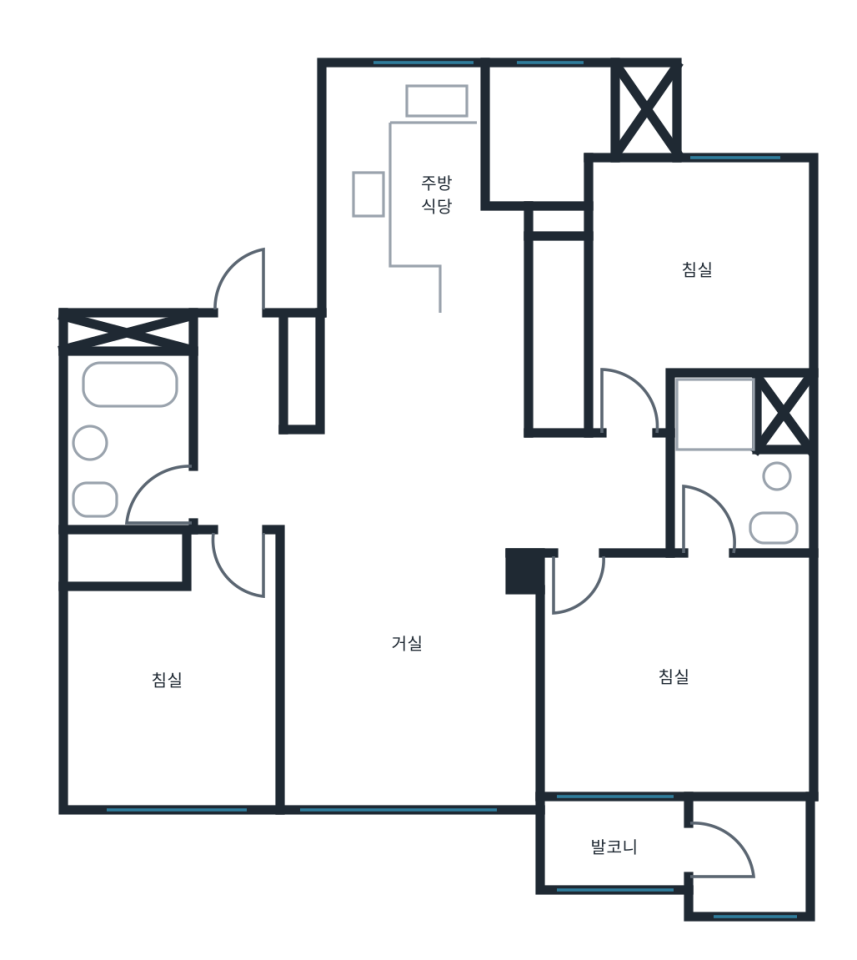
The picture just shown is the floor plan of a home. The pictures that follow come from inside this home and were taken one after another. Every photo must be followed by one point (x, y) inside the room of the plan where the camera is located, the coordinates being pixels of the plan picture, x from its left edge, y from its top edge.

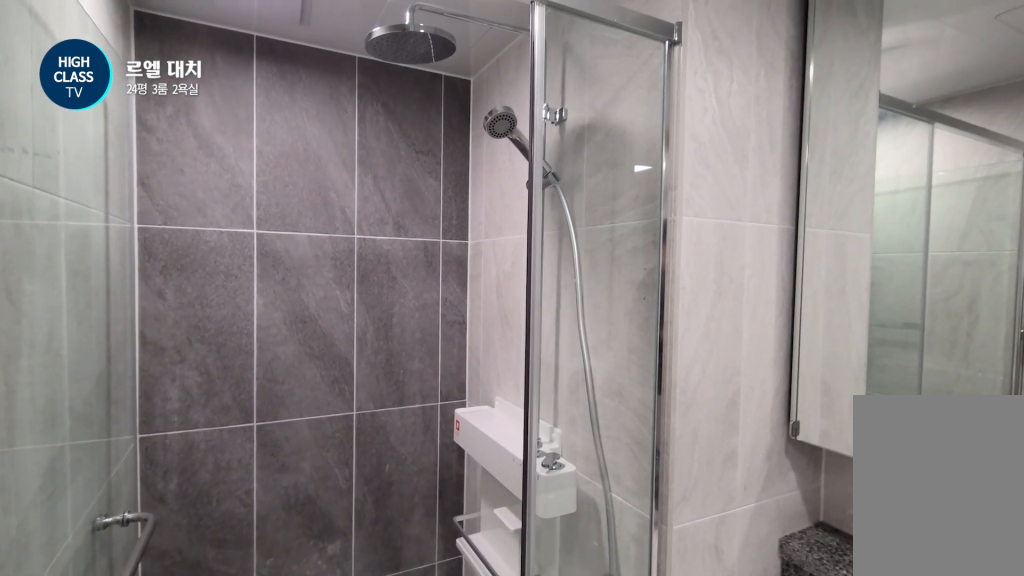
(739, 467)
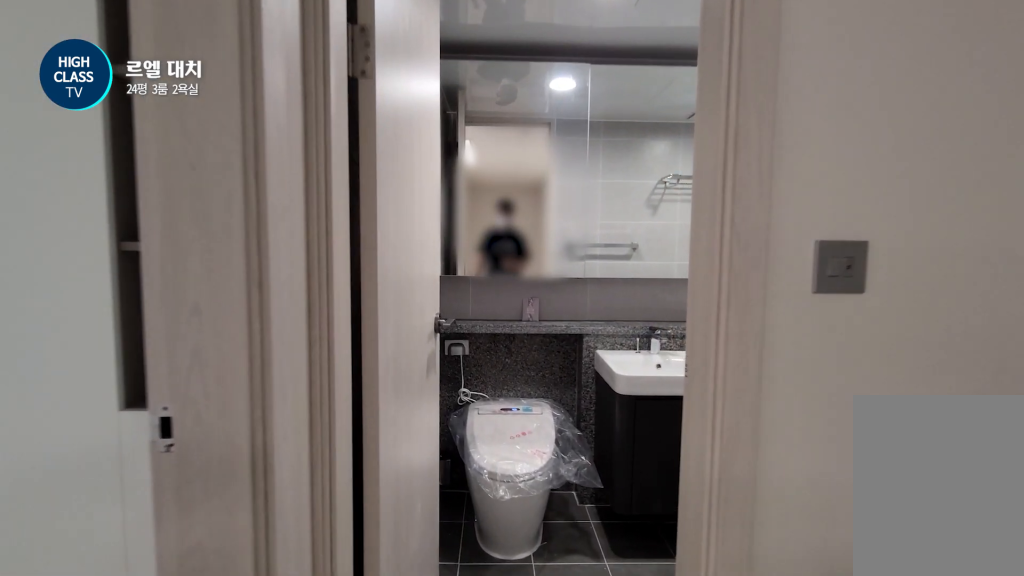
(261, 482)
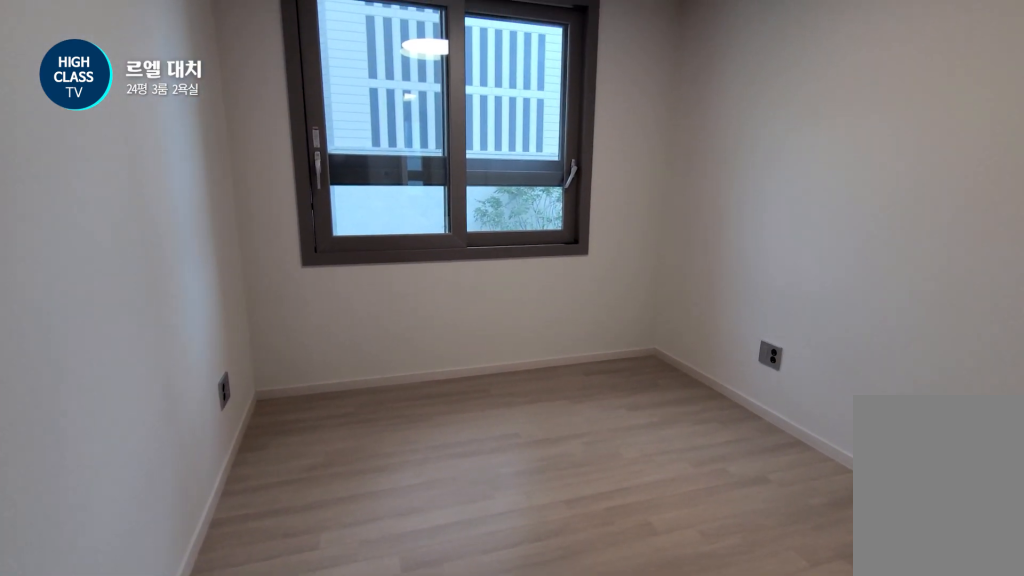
(173, 669)
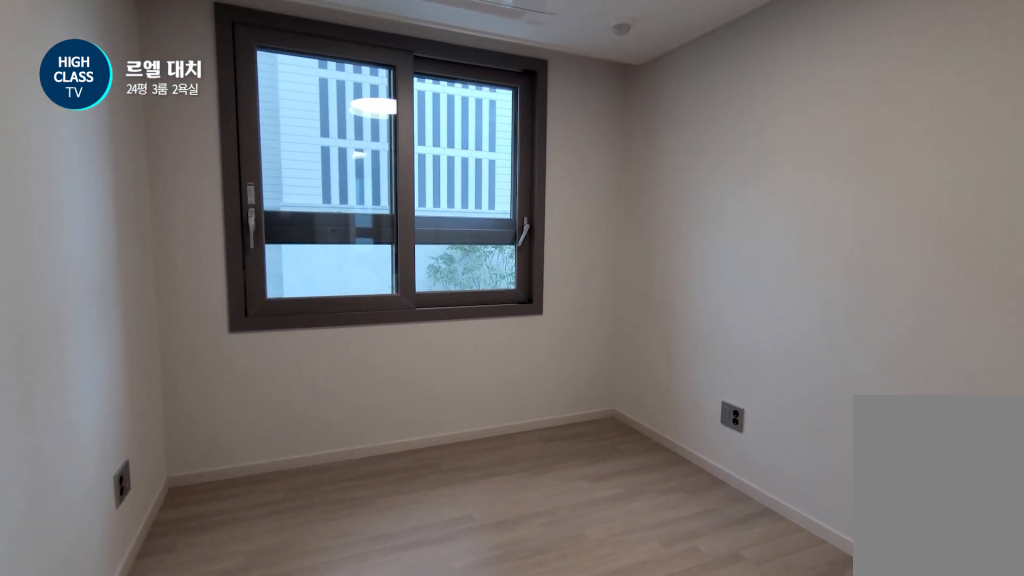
(173, 669)
